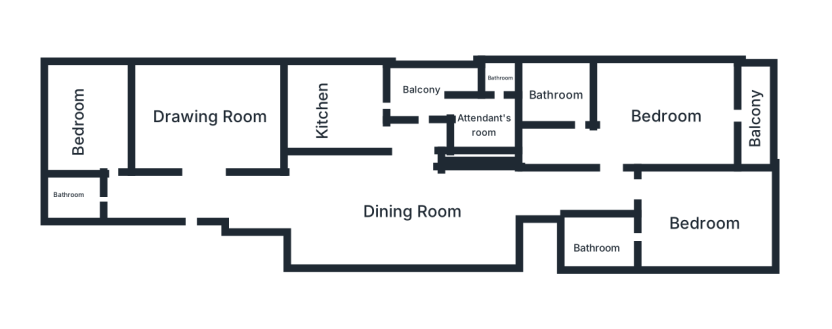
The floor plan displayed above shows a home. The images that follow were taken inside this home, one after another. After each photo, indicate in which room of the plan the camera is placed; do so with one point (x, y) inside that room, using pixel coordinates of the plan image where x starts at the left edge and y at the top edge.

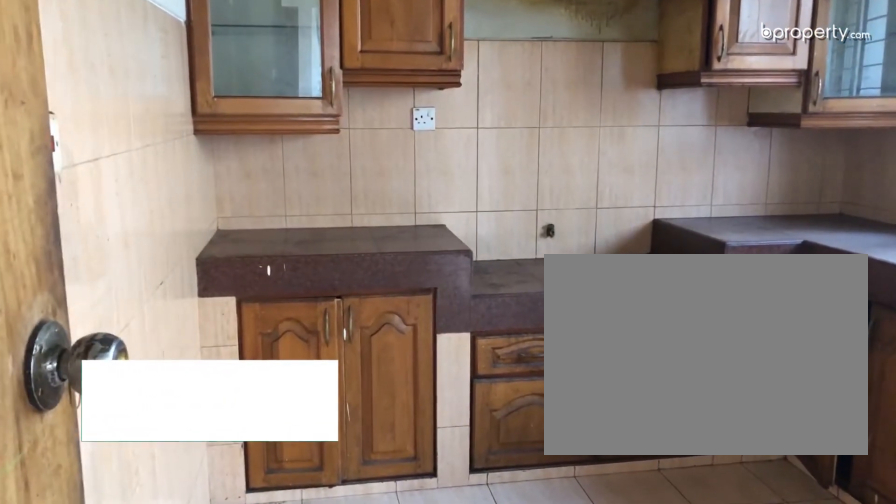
(350, 100)
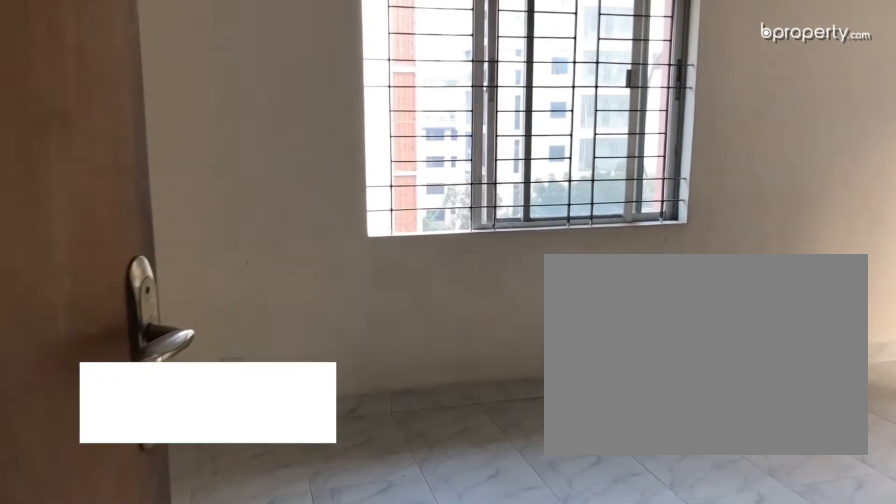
(661, 108)
